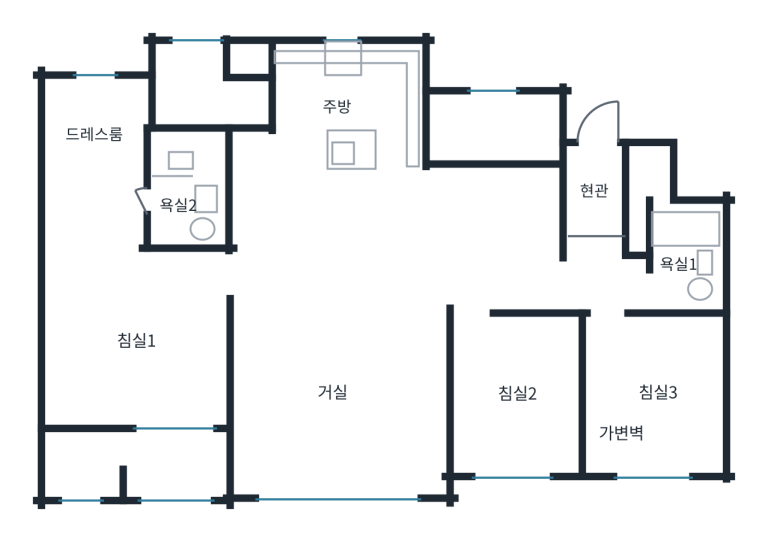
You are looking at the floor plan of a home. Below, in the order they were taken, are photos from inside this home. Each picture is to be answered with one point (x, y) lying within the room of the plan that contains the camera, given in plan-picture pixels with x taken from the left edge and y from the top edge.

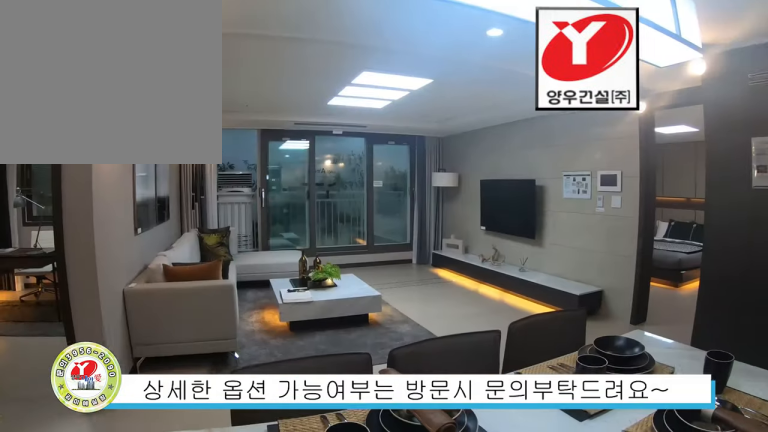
(410, 240)
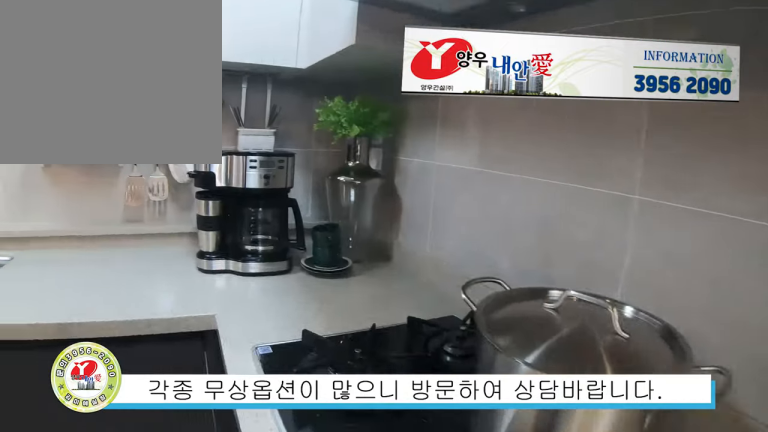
(352, 109)
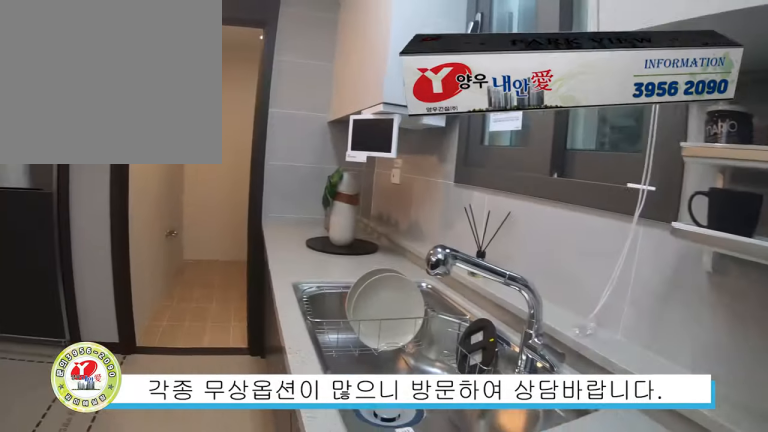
(352, 109)
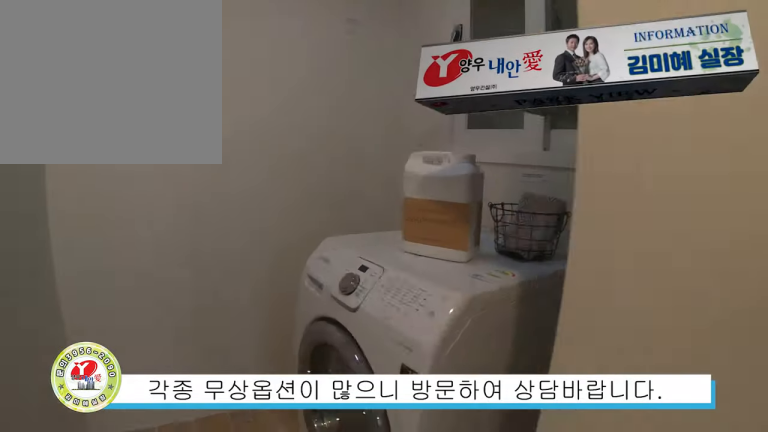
(227, 93)
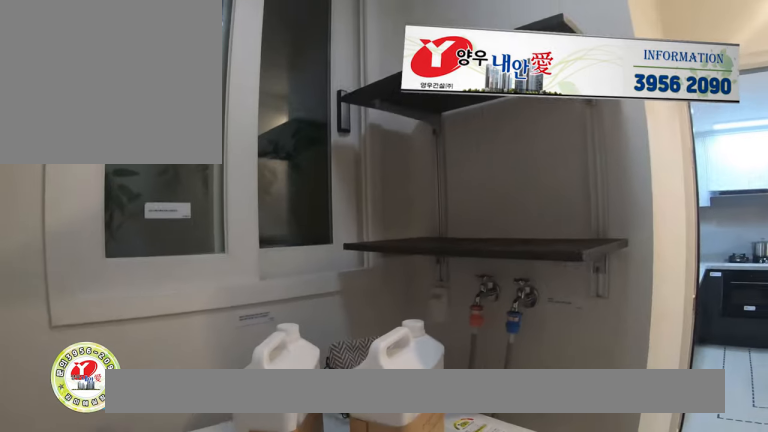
(227, 96)
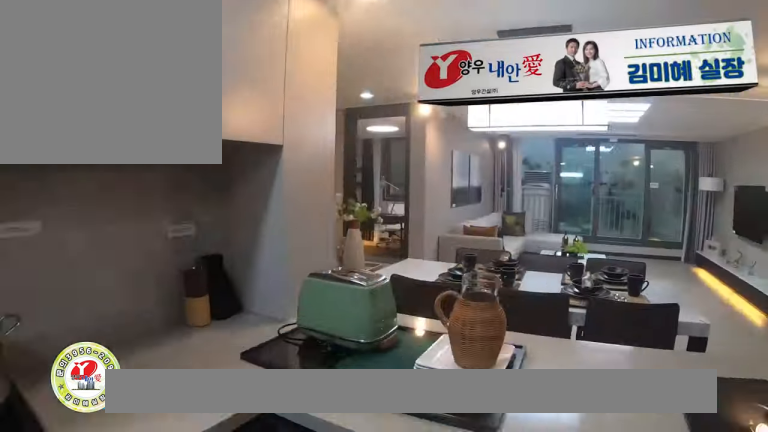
(298, 202)
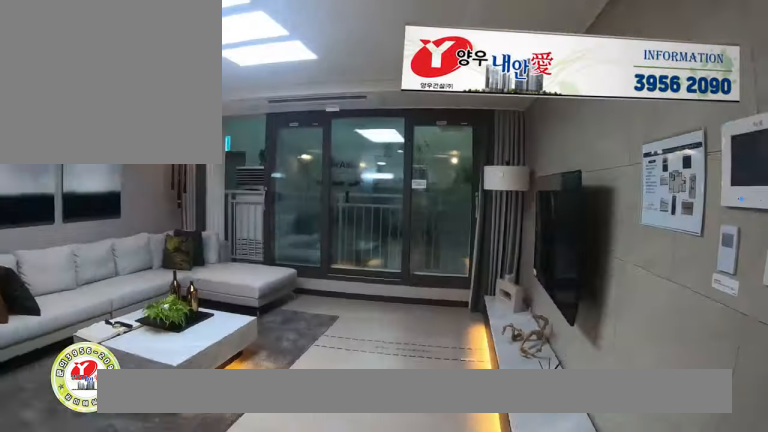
(301, 221)
